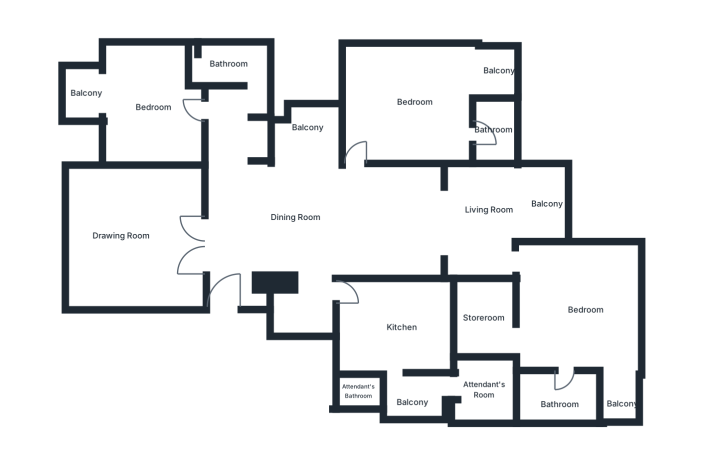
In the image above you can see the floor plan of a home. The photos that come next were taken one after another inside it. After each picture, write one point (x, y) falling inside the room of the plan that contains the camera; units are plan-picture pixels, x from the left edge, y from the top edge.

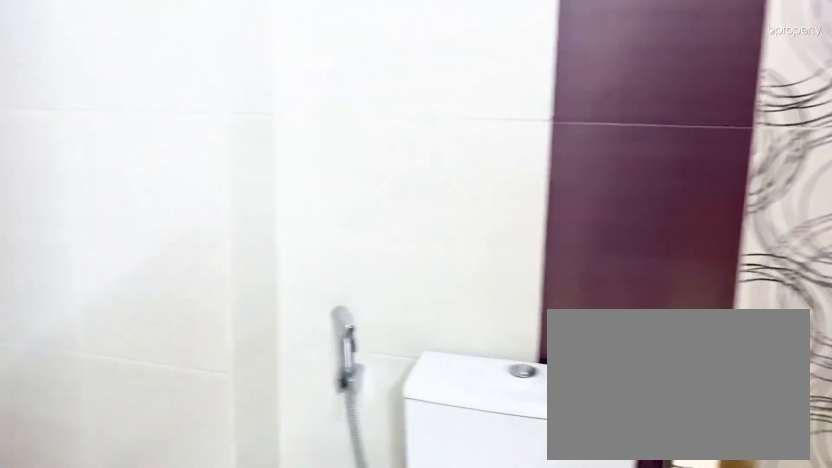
(492, 135)
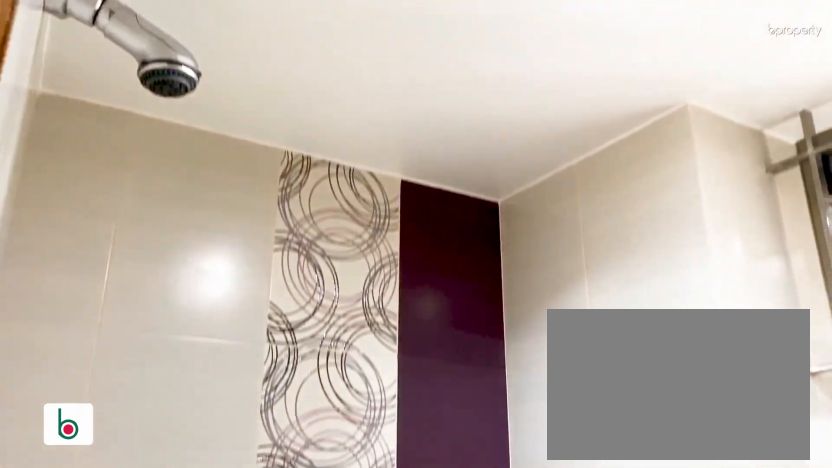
(492, 135)
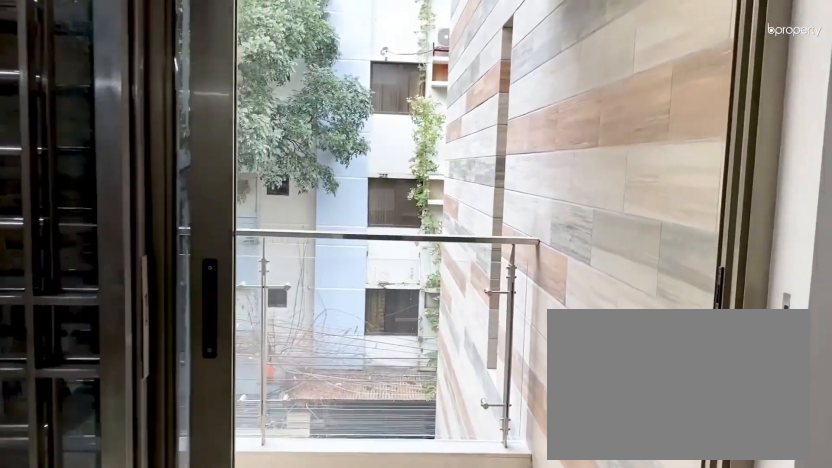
(517, 215)
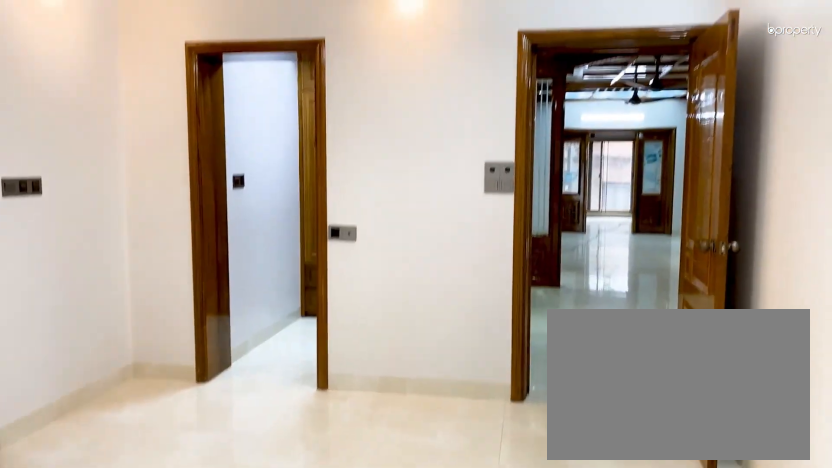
(579, 319)
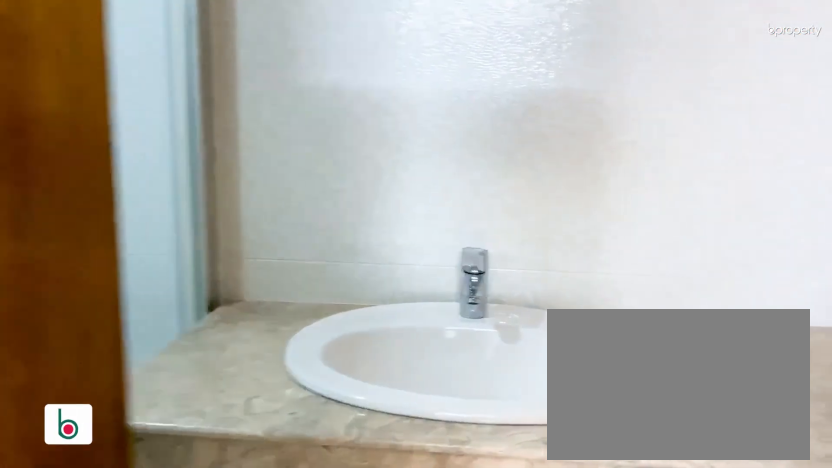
(548, 400)
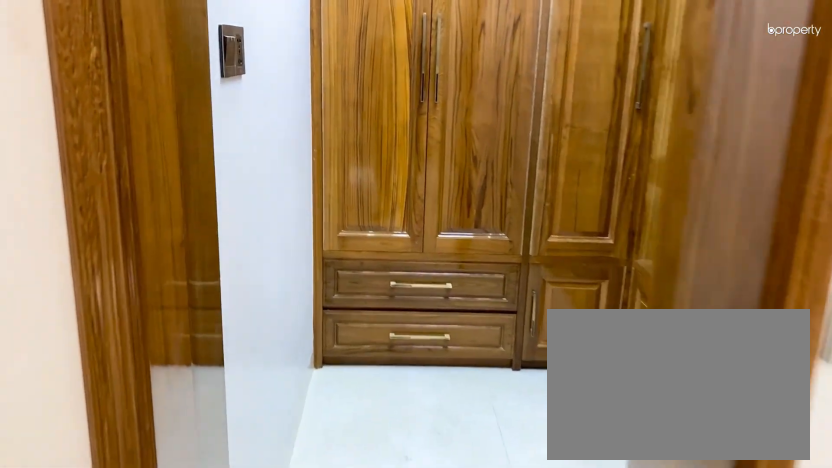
(506, 338)
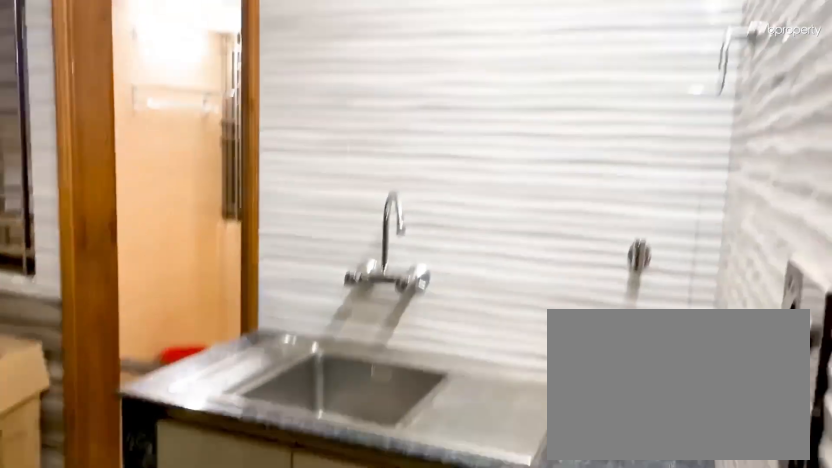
(396, 331)
